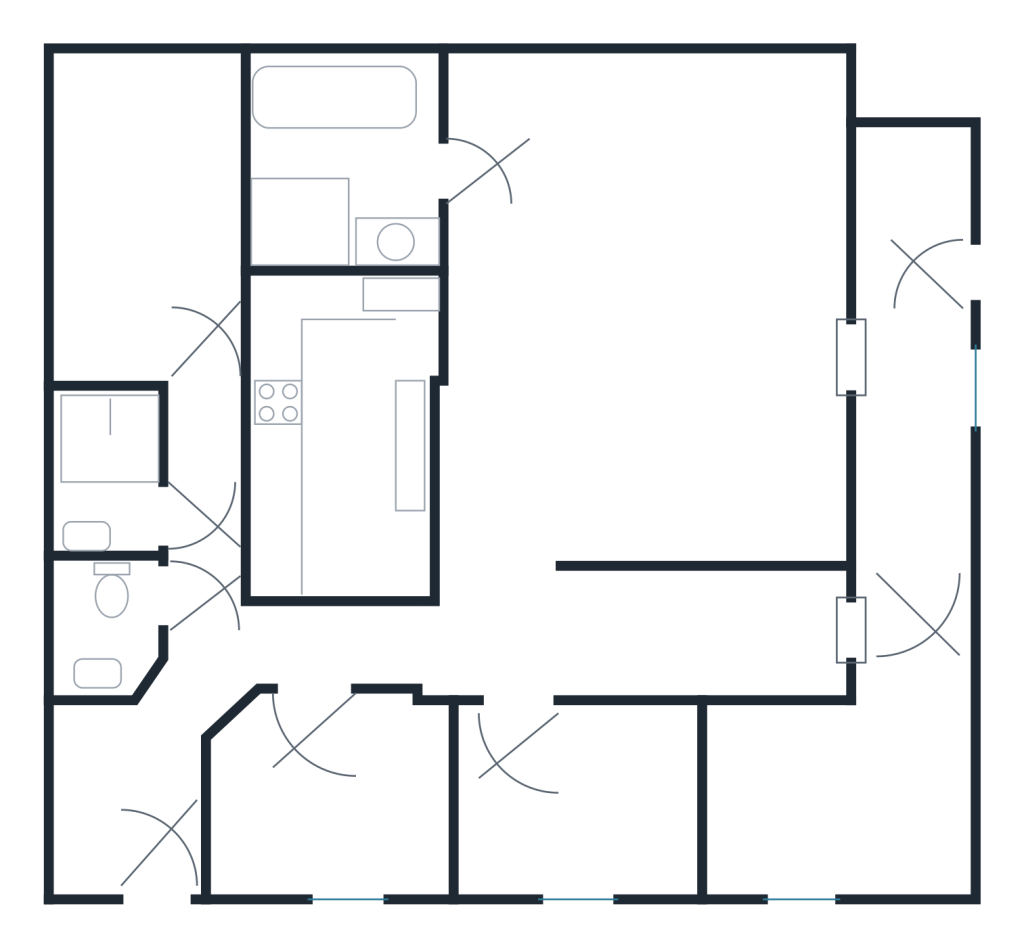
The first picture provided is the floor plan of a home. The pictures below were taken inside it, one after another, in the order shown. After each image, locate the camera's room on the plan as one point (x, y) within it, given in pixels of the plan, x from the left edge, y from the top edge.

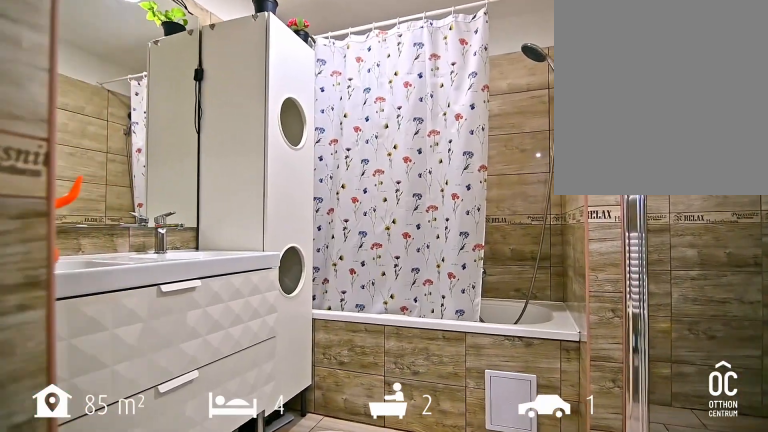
(333, 173)
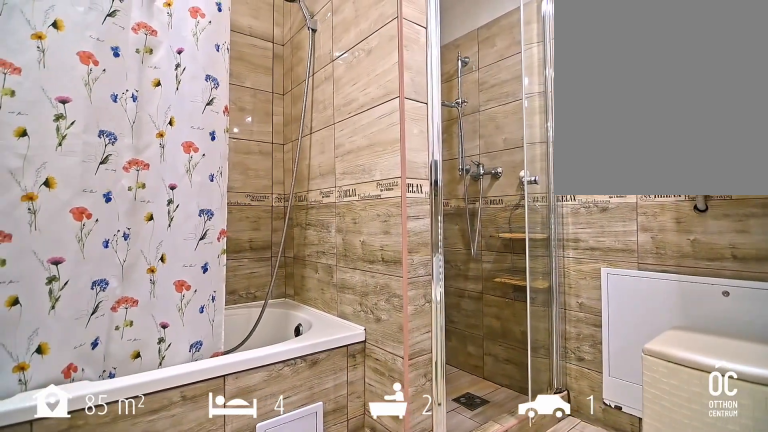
(333, 172)
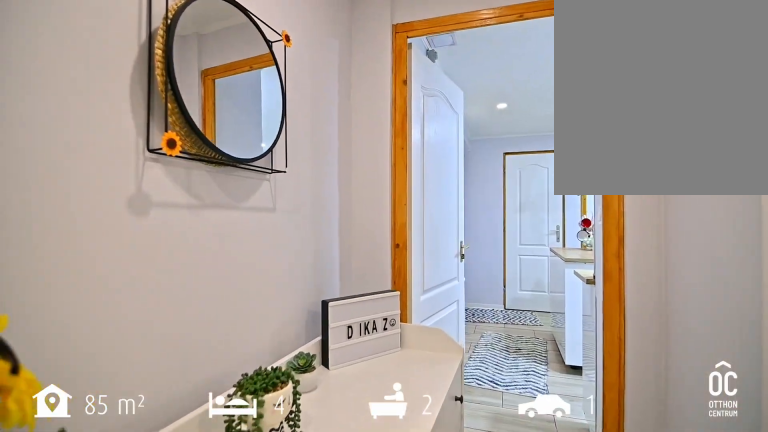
(509, 639)
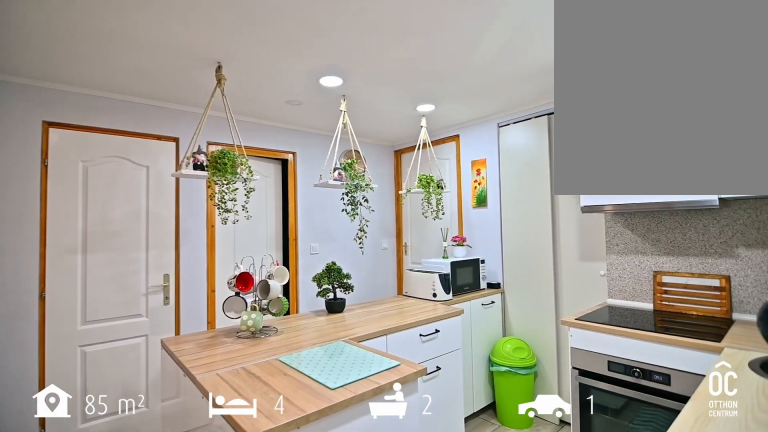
(333, 461)
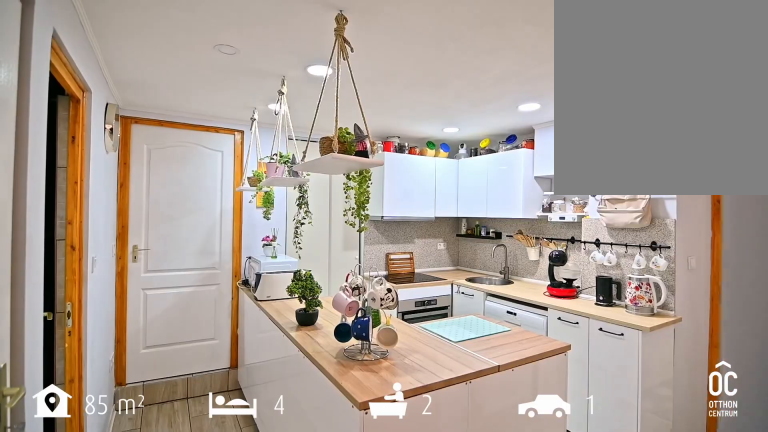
(333, 460)
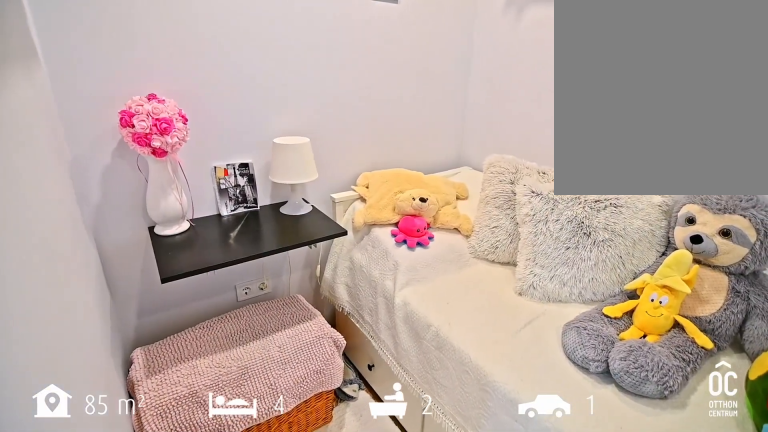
(333, 800)
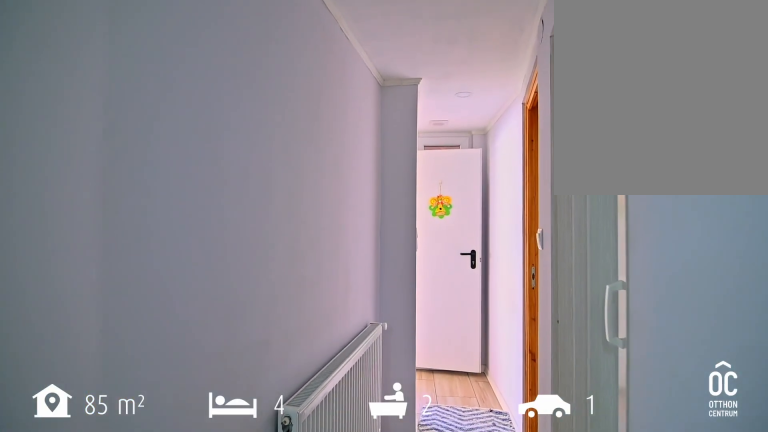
(471, 643)
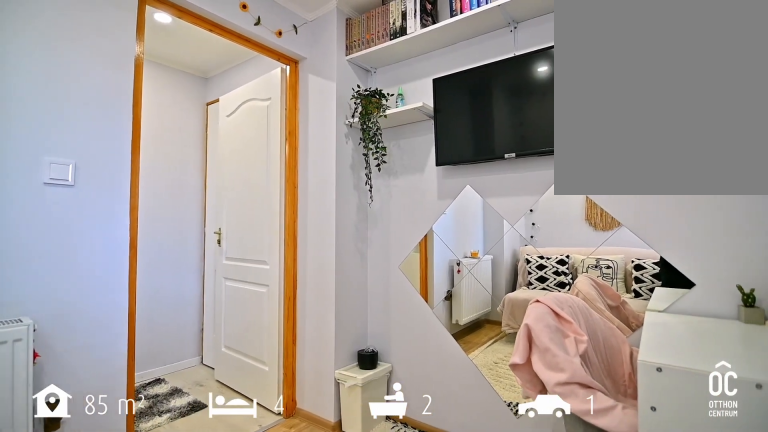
(564, 800)
